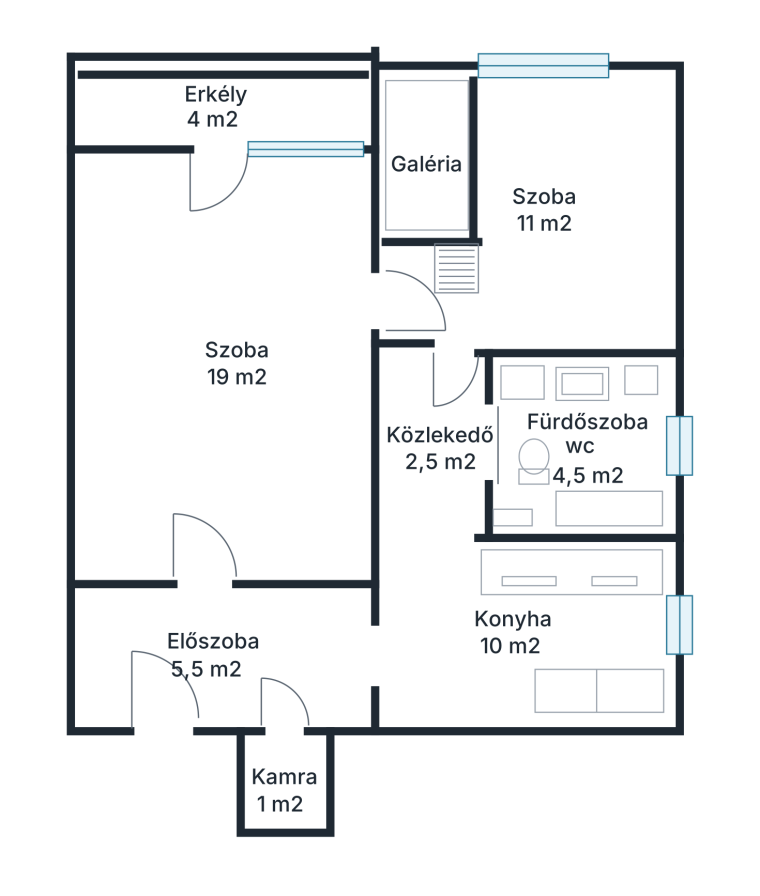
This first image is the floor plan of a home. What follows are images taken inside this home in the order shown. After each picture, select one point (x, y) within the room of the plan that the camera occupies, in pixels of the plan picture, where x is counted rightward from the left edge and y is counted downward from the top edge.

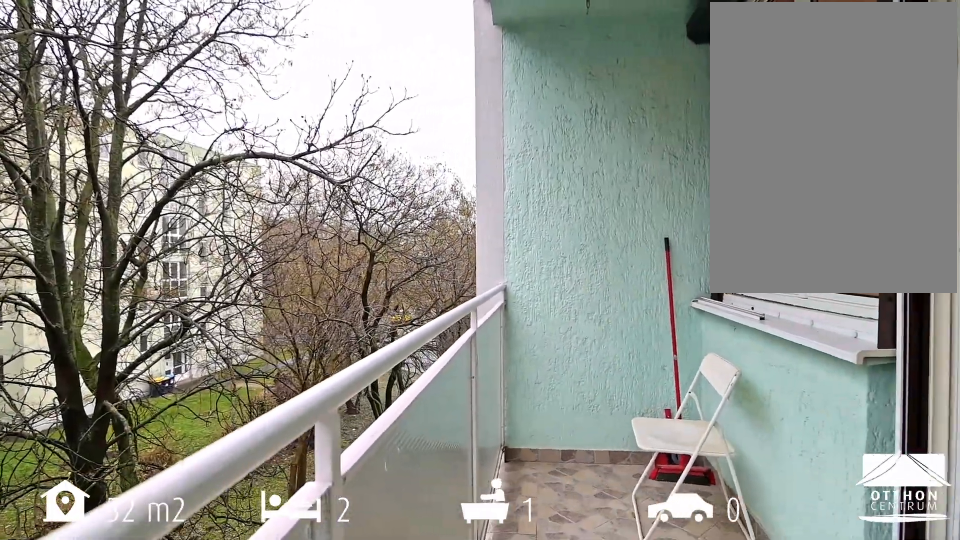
(220, 102)
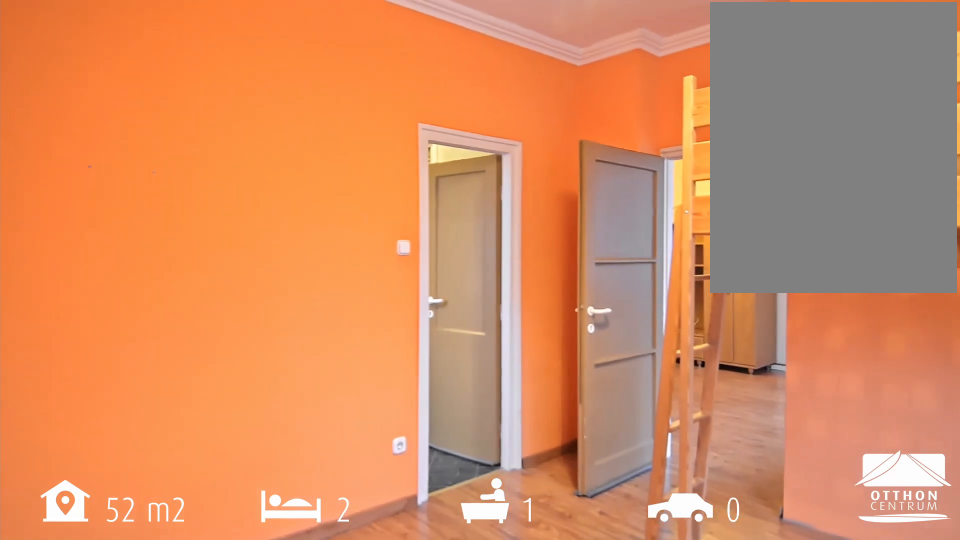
(545, 206)
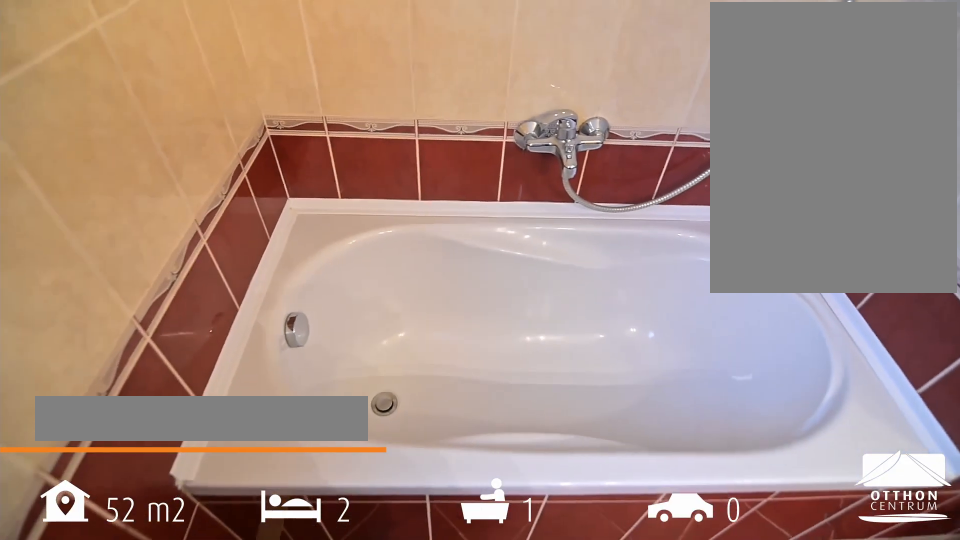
(589, 442)
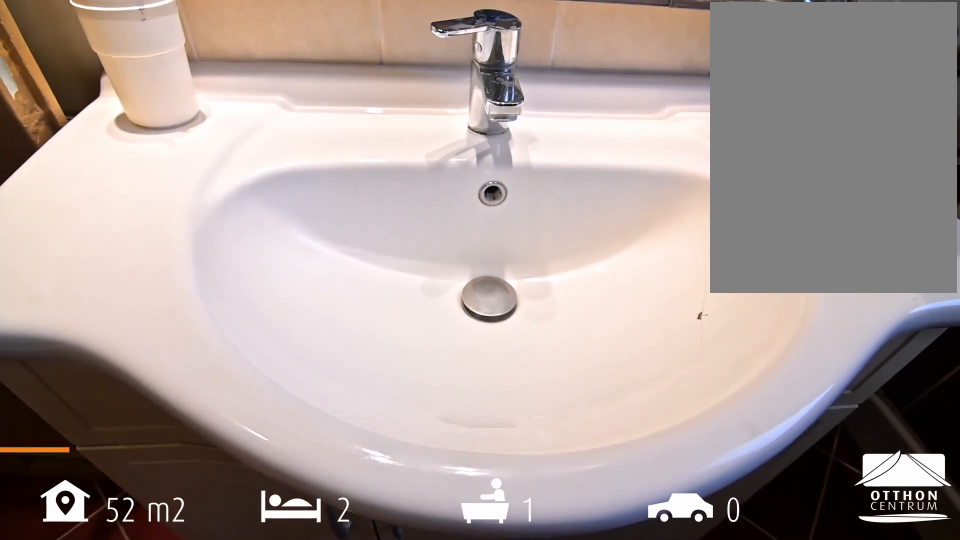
(589, 442)
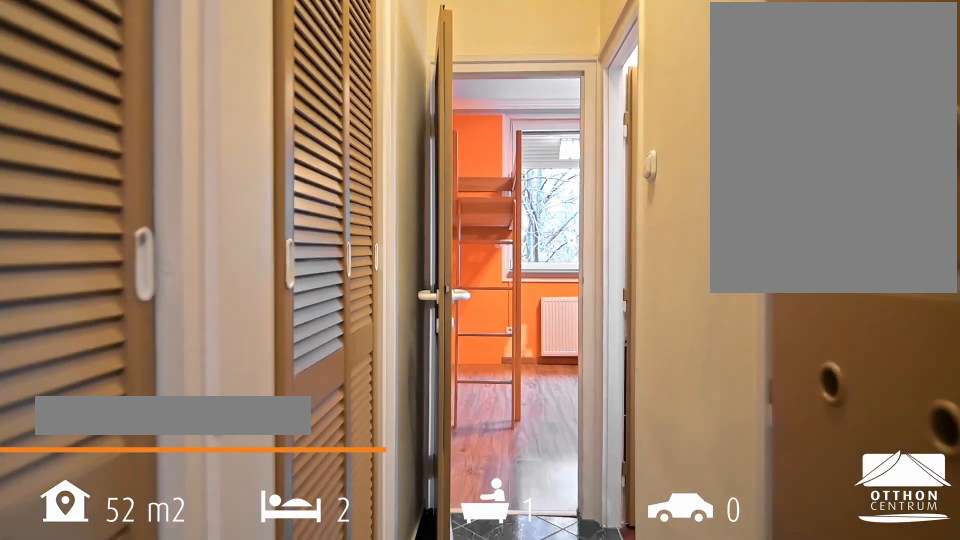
(449, 455)
